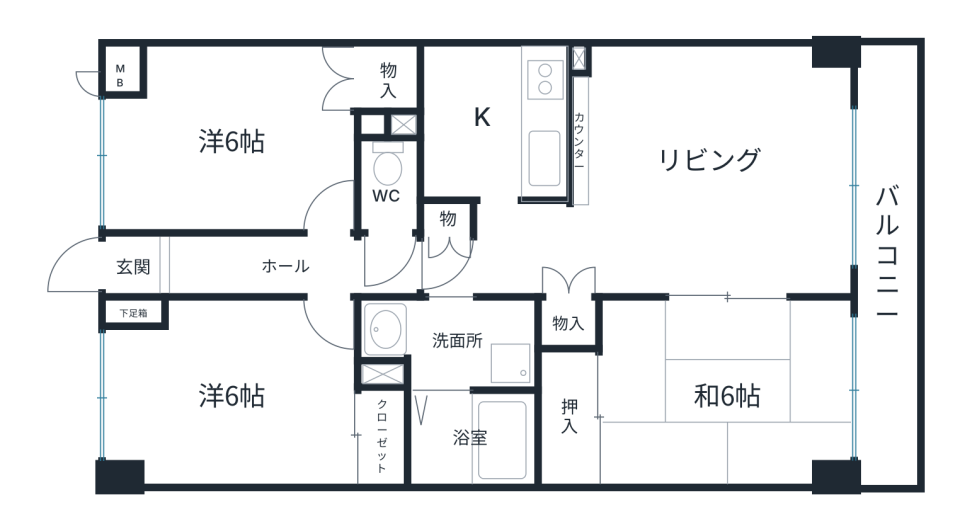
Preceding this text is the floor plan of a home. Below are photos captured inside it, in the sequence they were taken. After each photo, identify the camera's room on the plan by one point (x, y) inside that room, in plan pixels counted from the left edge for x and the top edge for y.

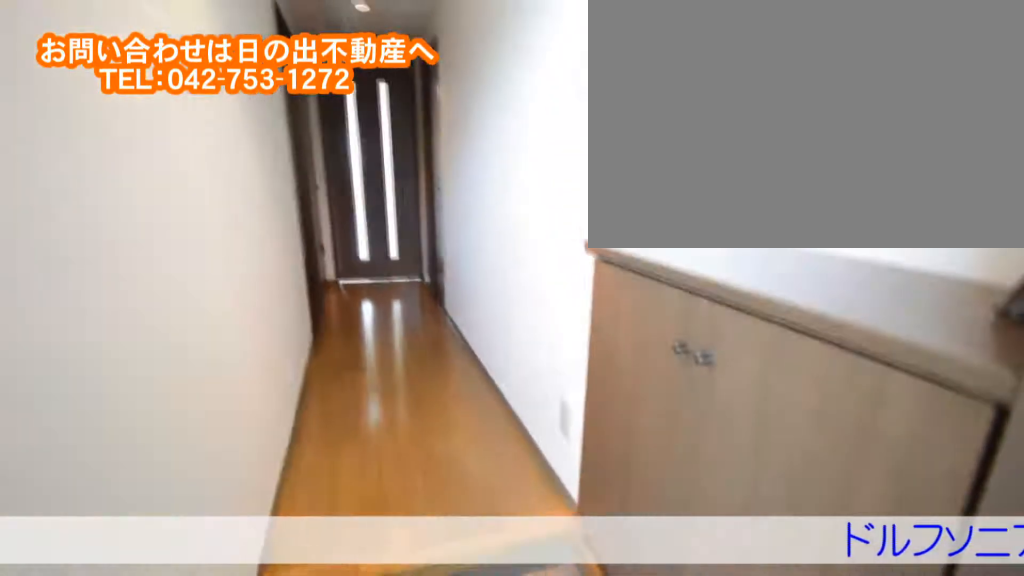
(181, 266)
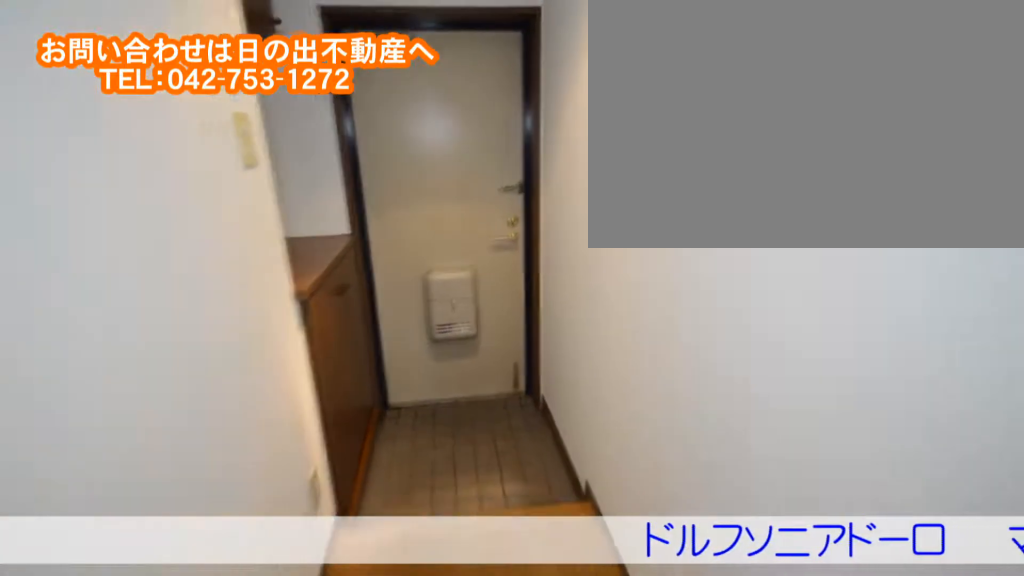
(181, 265)
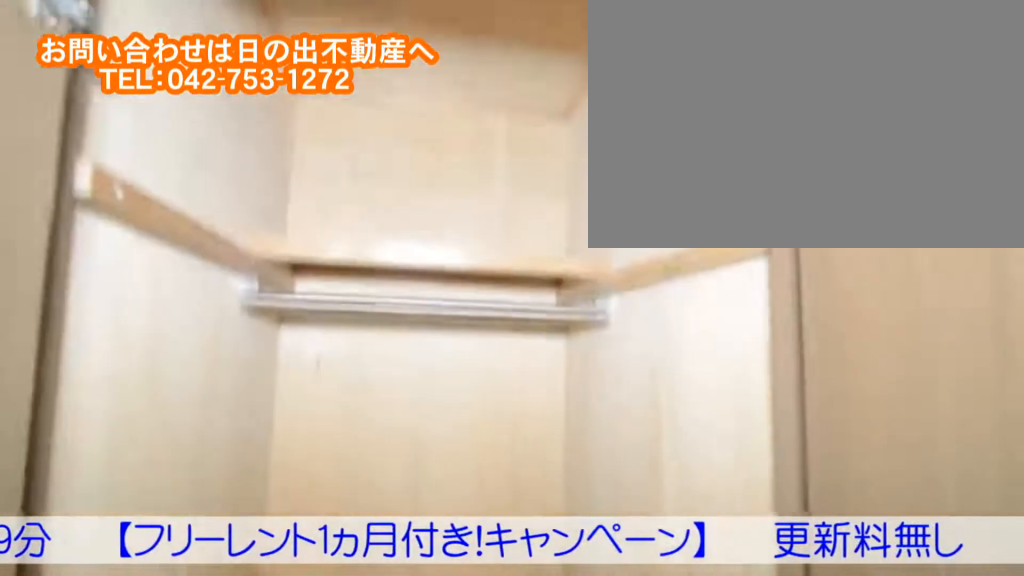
(166, 135)
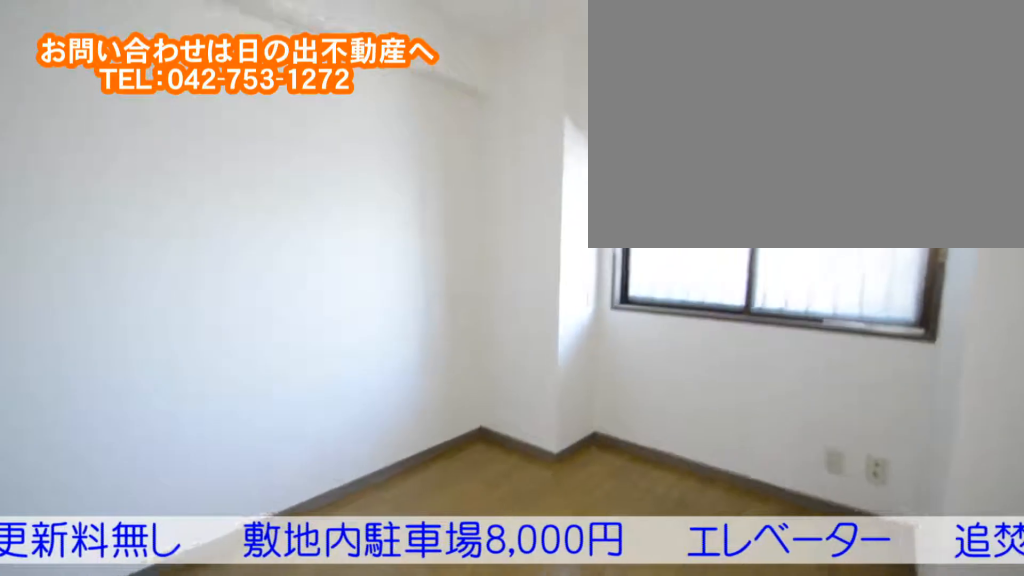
(177, 419)
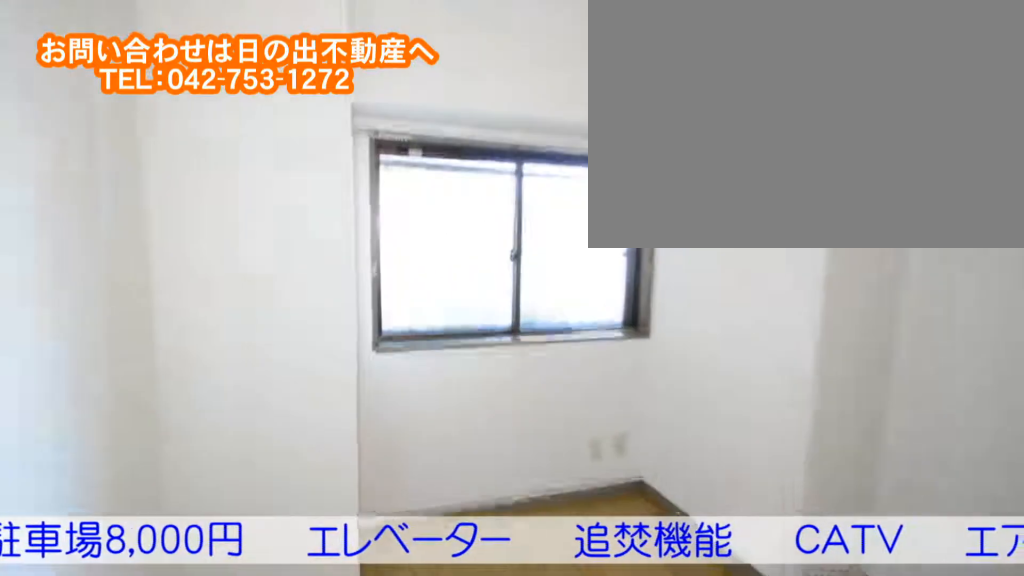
(178, 418)
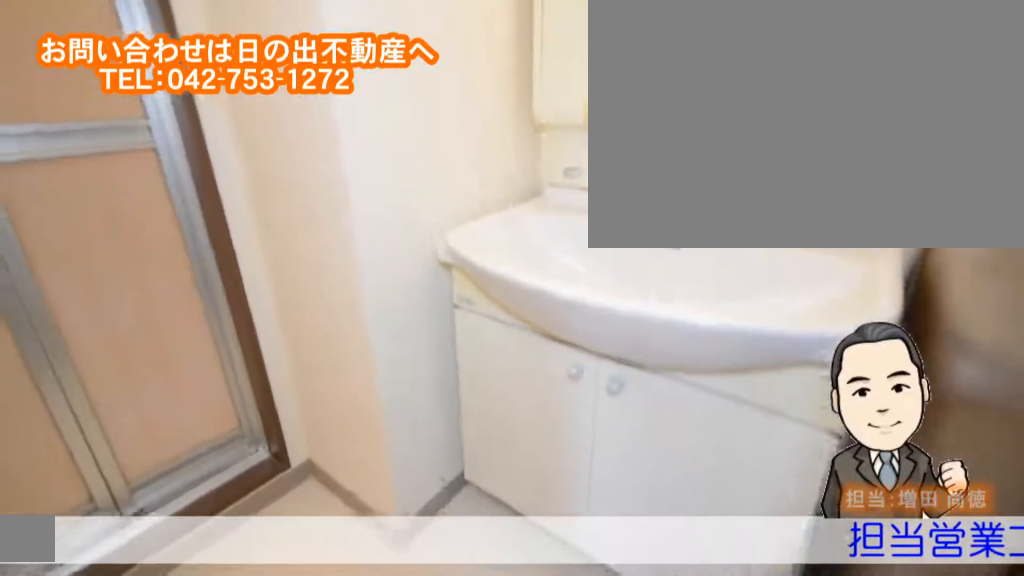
(483, 335)
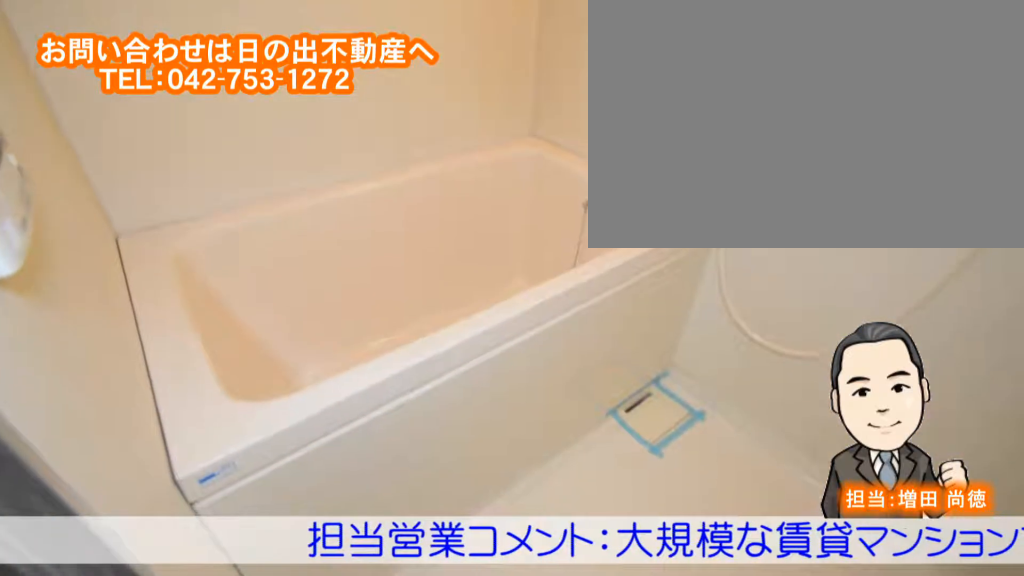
(472, 439)
